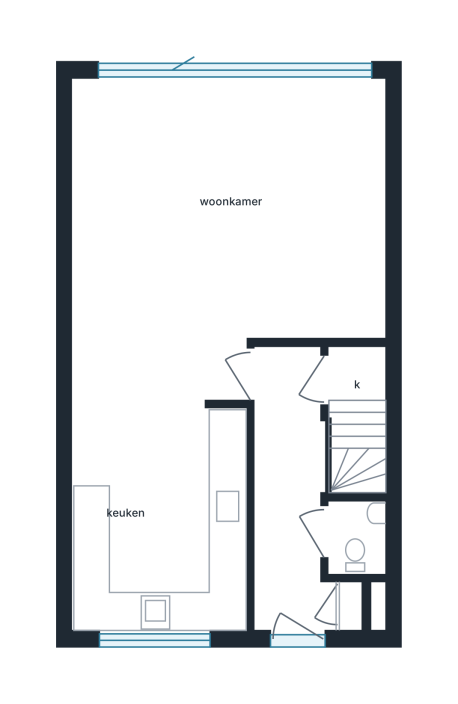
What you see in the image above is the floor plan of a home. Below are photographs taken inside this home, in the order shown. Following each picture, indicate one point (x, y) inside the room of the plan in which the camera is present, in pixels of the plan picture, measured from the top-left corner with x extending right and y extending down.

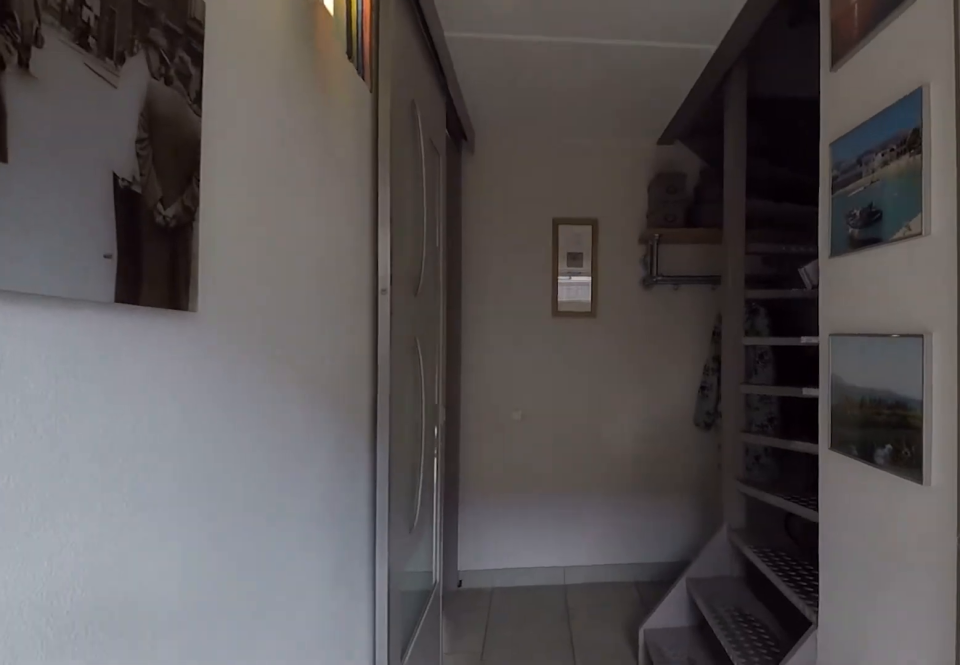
(290, 490)
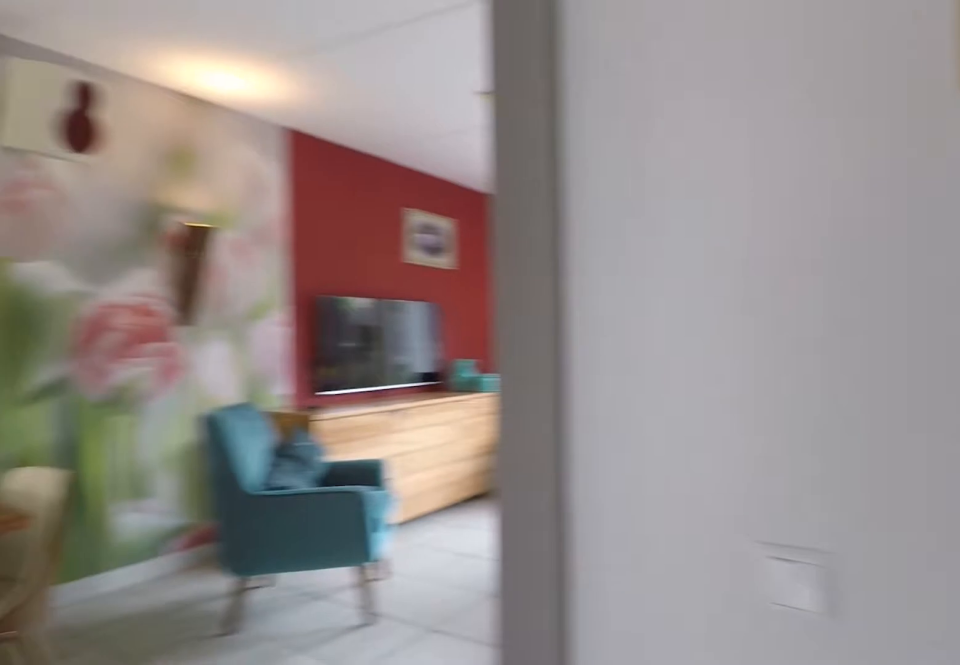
(290, 490)
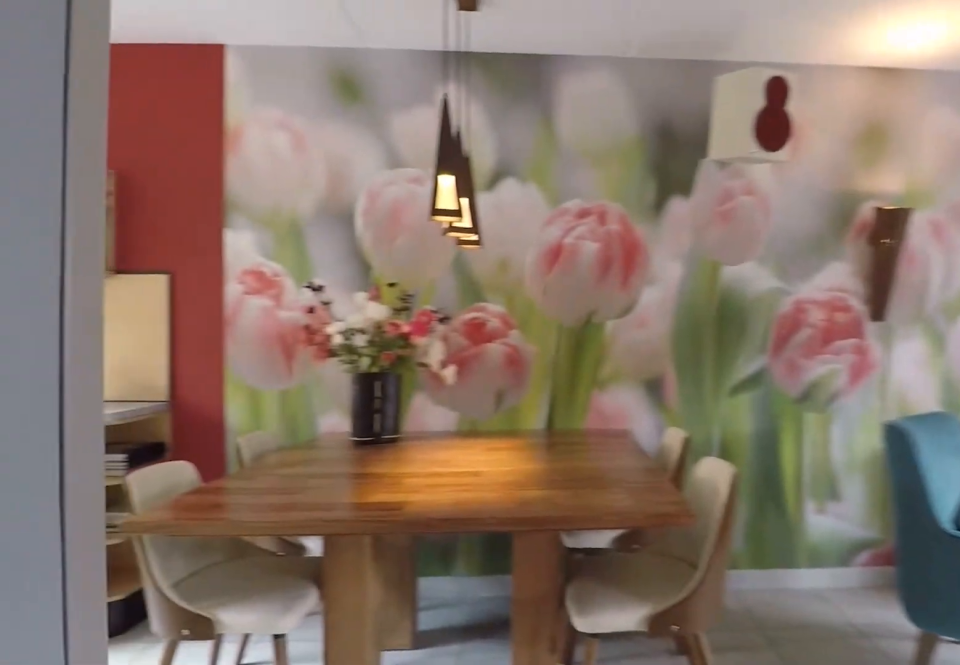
(288, 232)
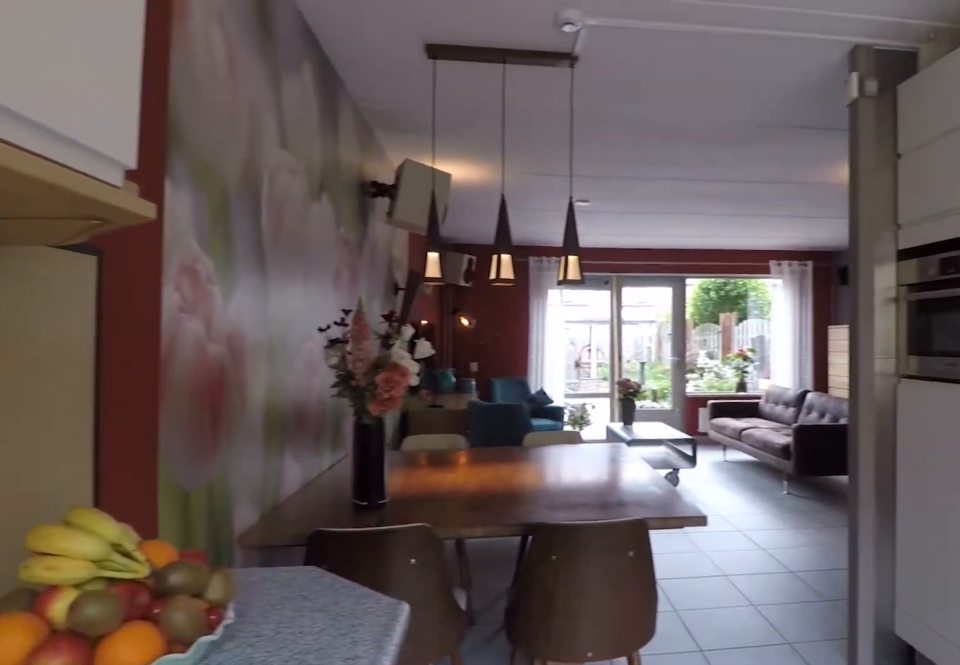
(158, 519)
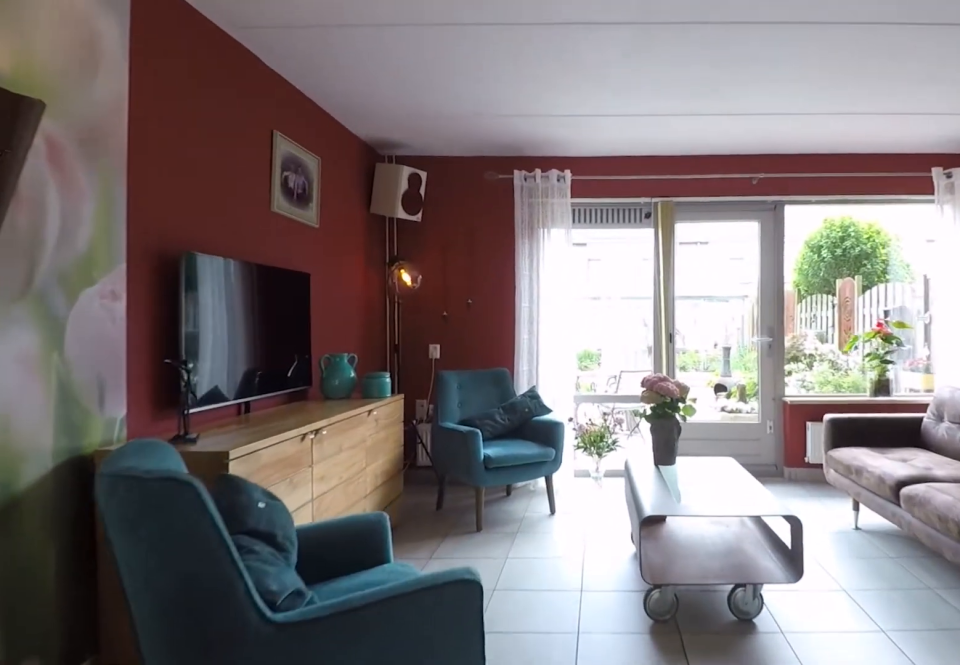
(287, 232)
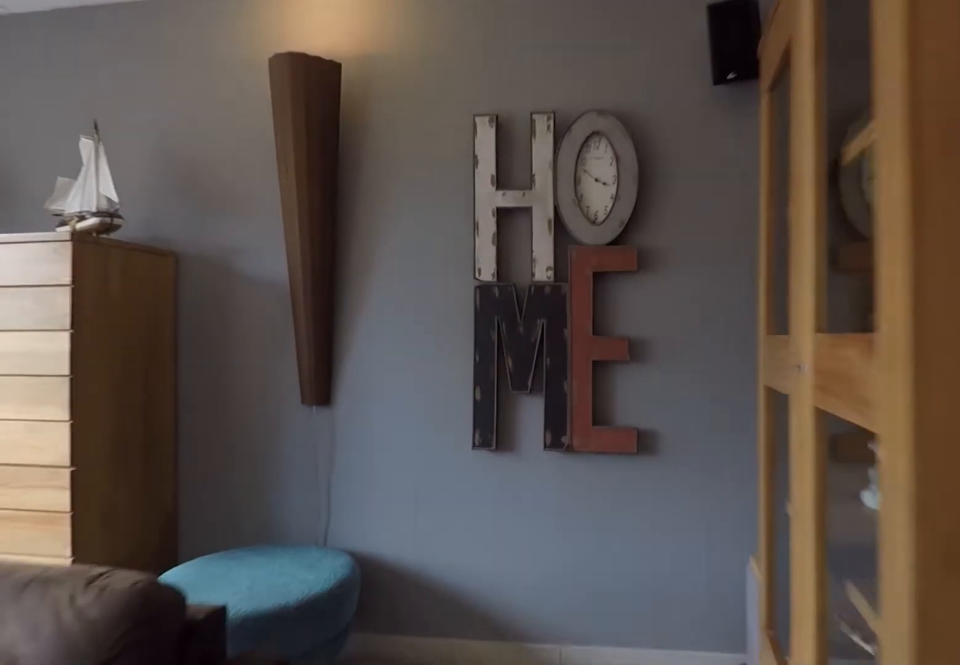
(287, 232)
